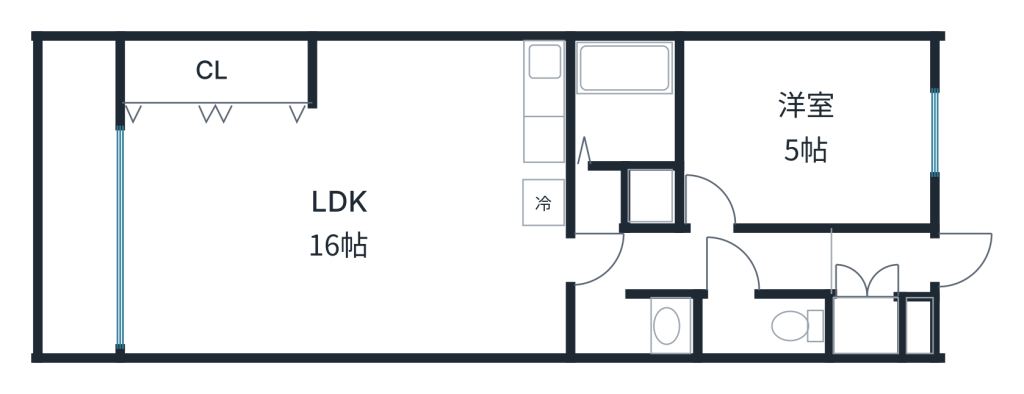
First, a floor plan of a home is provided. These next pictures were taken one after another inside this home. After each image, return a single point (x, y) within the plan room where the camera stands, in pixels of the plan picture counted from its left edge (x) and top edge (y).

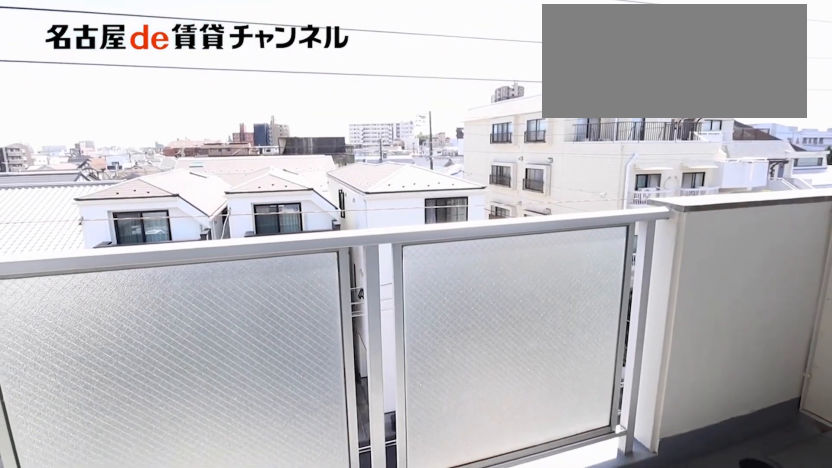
(79, 197)
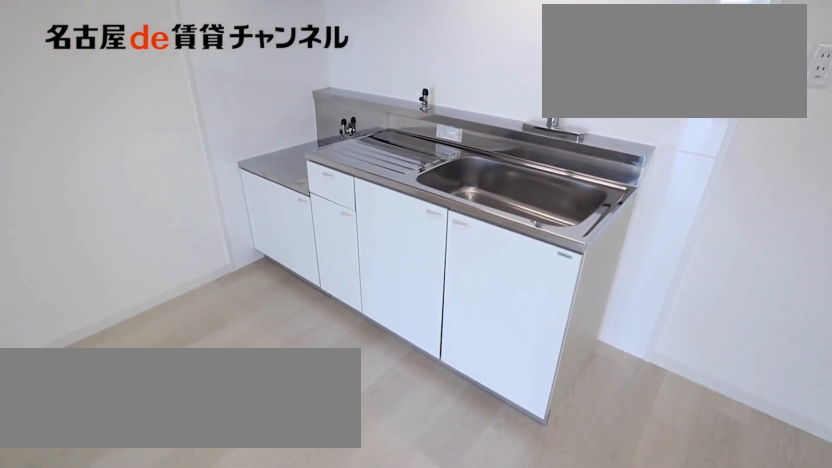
(534, 127)
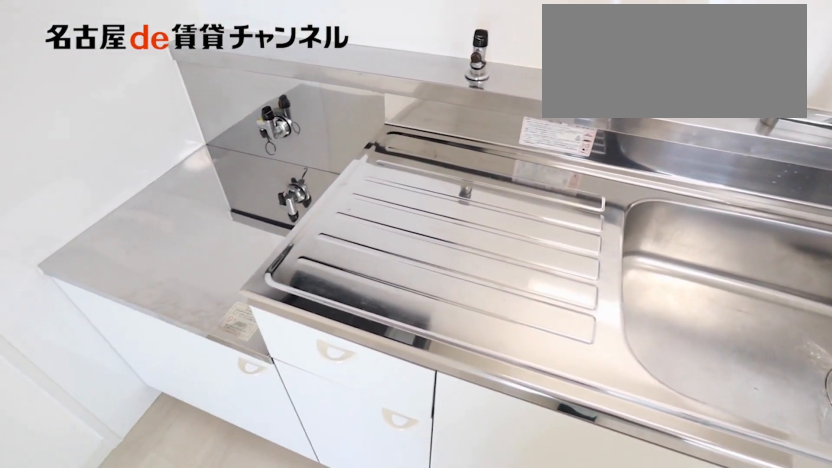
(534, 127)
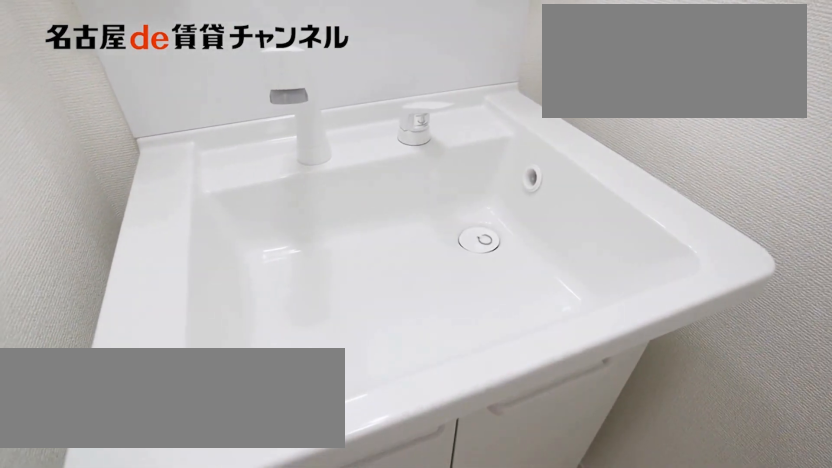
(635, 323)
